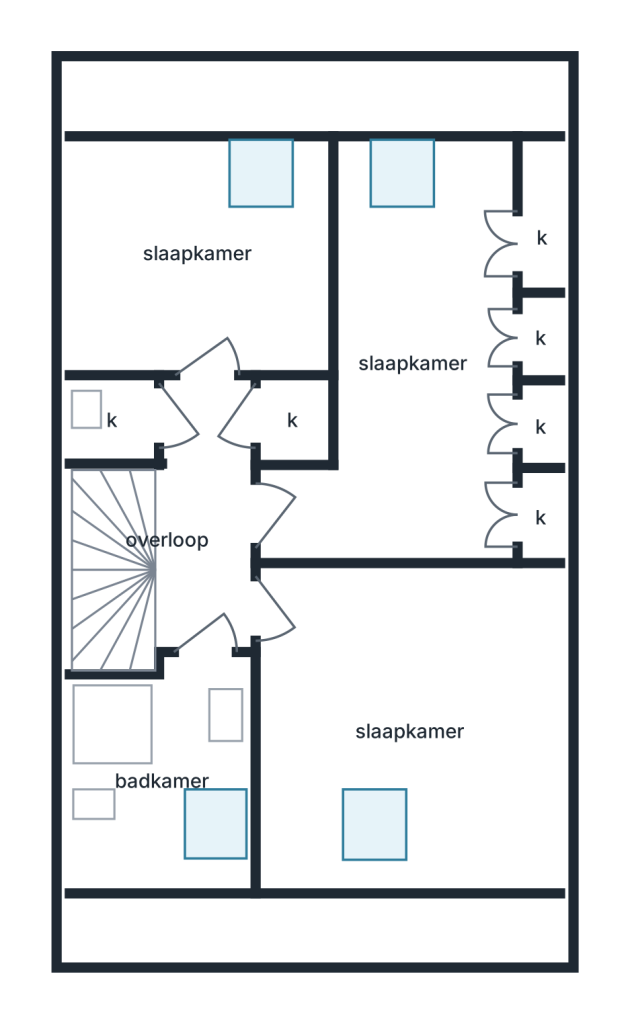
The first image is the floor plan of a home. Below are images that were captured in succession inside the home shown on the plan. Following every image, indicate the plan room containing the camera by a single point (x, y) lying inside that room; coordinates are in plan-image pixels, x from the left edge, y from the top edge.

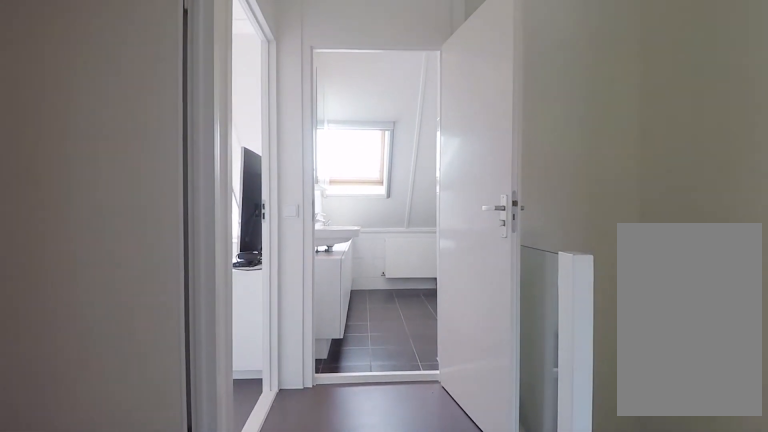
(203, 516)
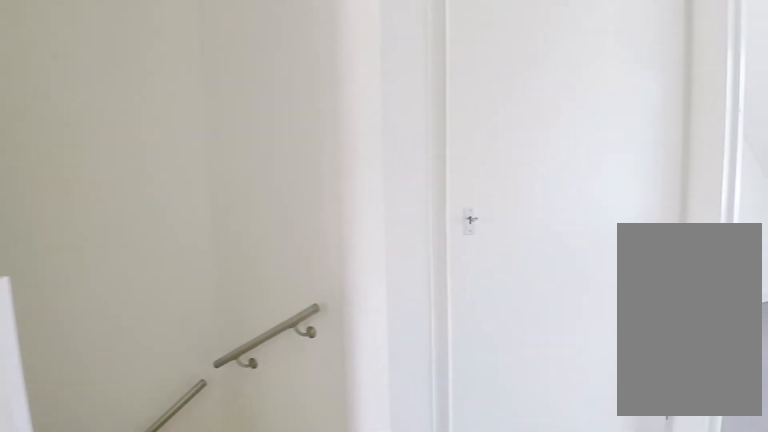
(203, 516)
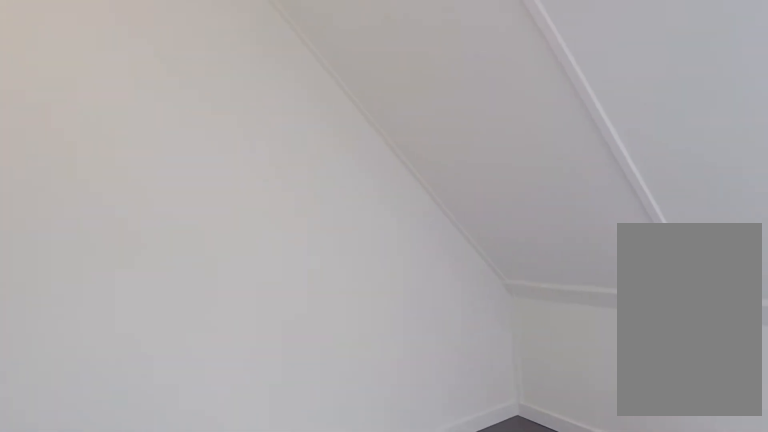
(198, 284)
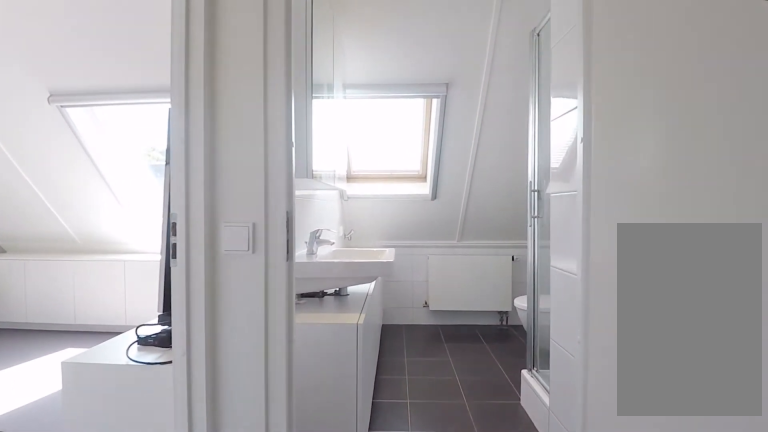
(203, 516)
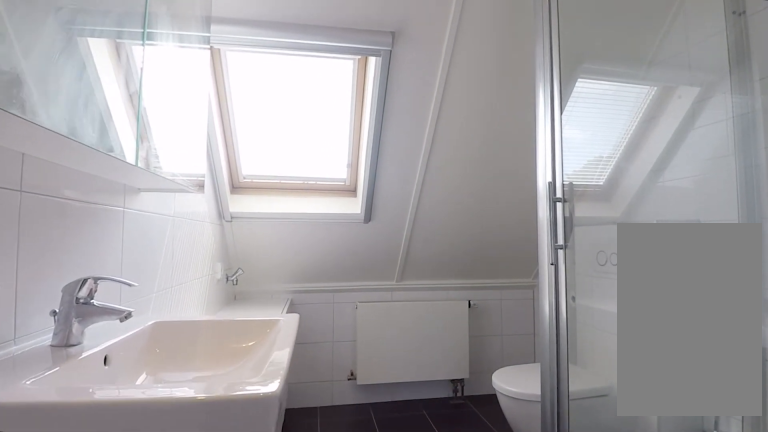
(168, 752)
